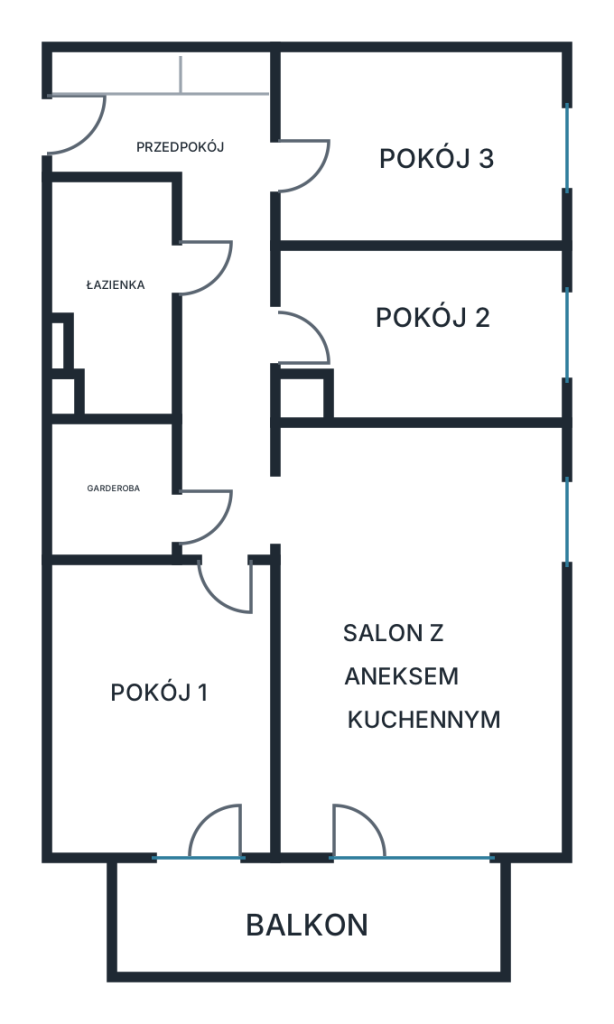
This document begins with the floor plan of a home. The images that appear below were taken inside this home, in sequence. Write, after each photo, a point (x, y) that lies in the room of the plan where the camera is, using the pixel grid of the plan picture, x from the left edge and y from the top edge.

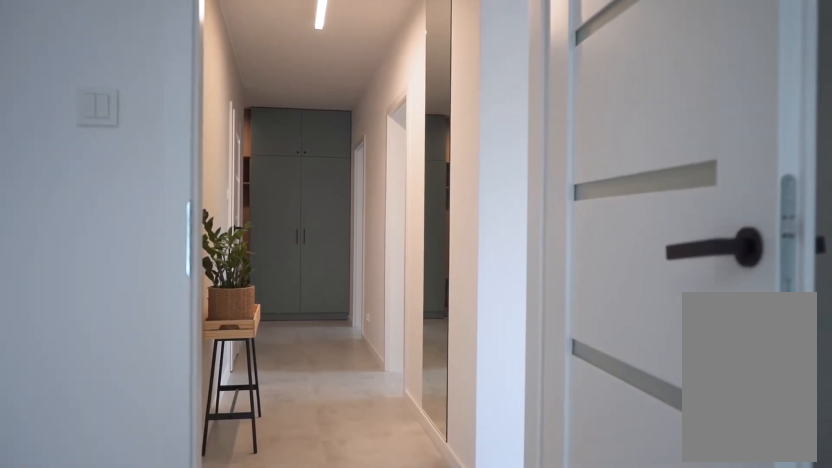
(202, 250)
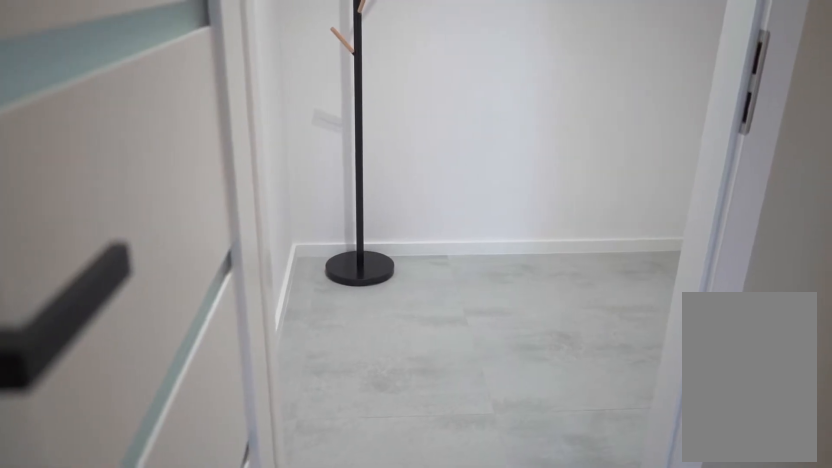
(115, 489)
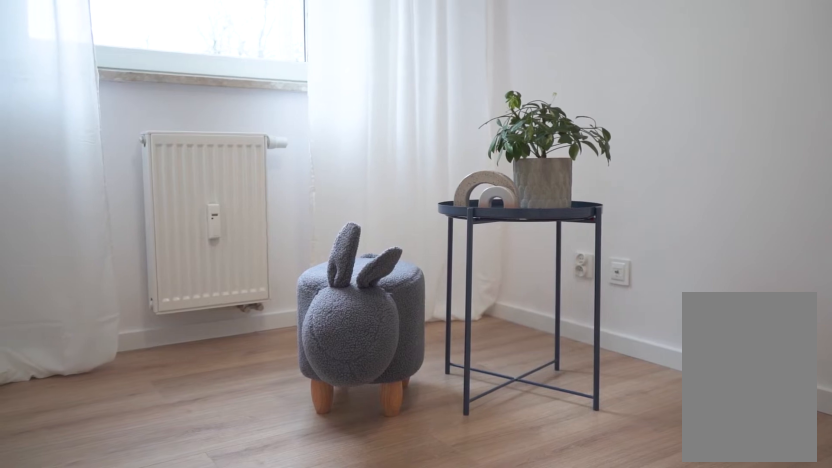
(428, 330)
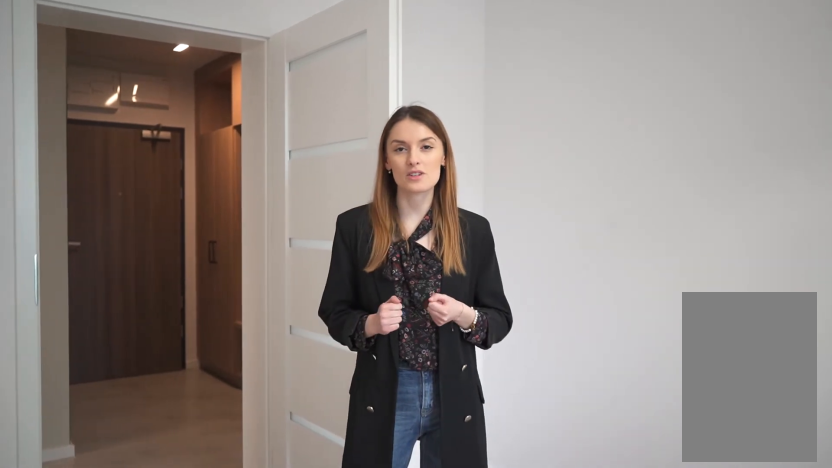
(427, 148)
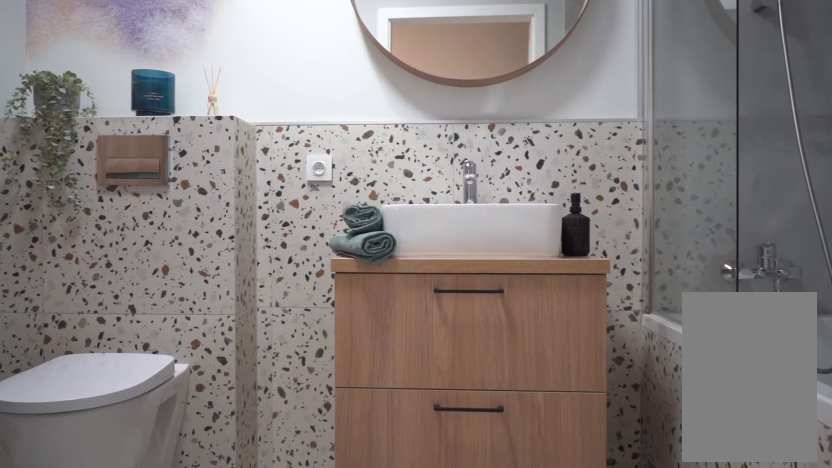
(115, 294)
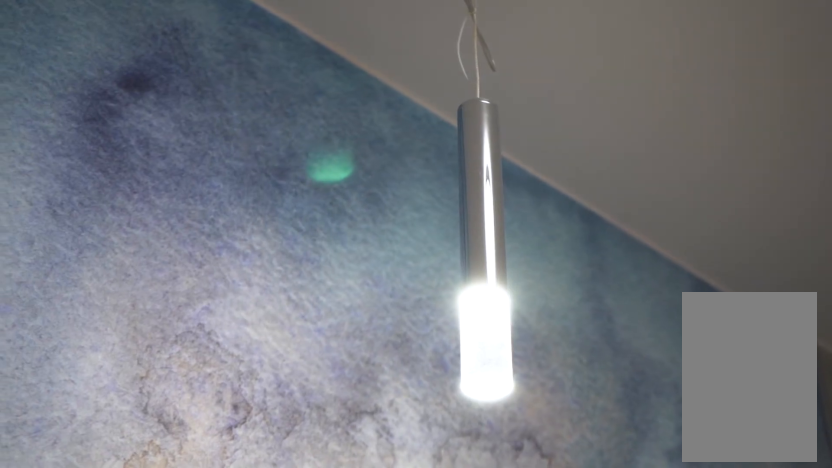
(116, 294)
